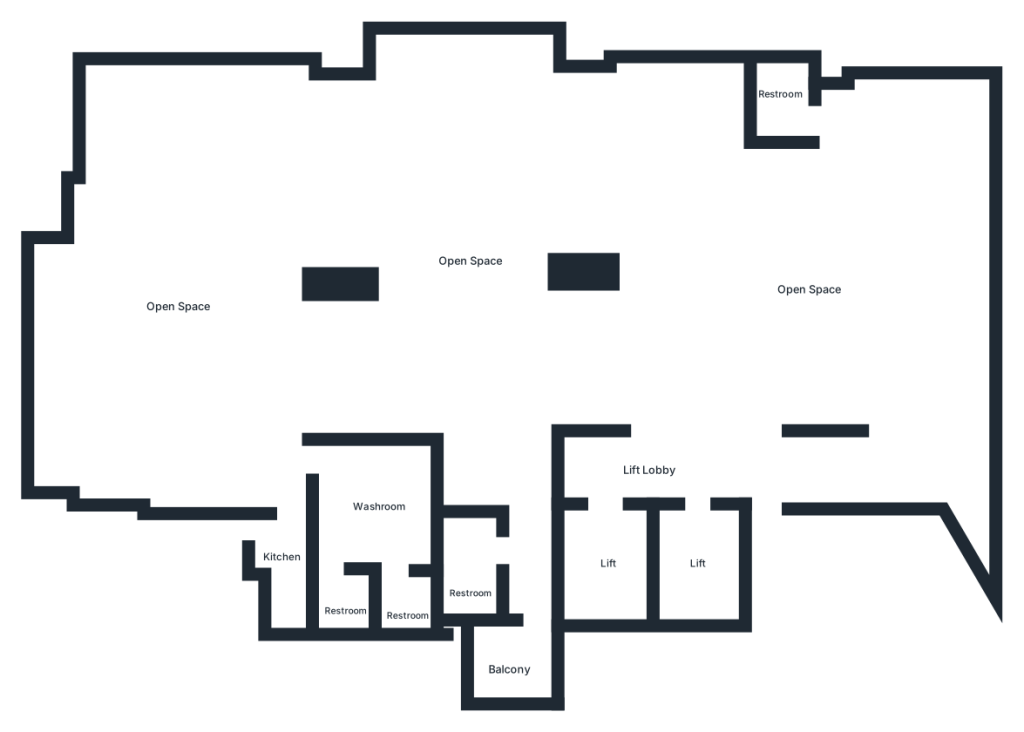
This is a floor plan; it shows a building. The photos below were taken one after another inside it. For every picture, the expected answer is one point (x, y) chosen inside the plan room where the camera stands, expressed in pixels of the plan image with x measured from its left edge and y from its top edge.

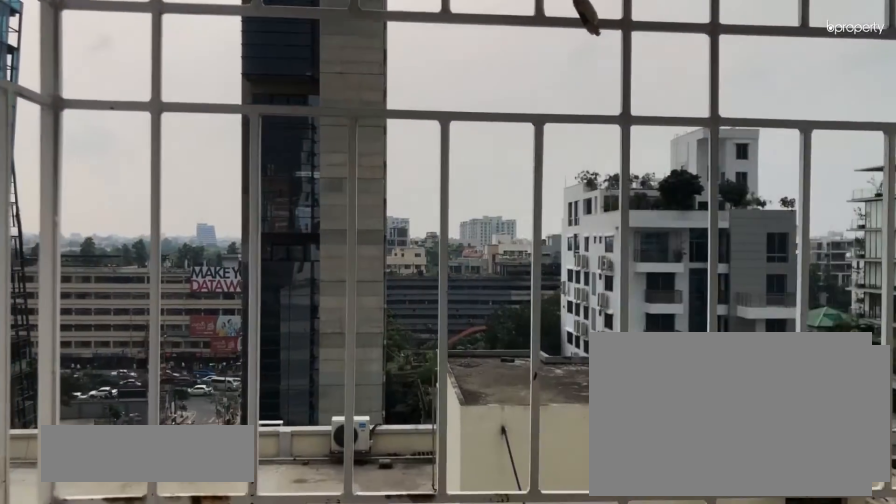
(507, 666)
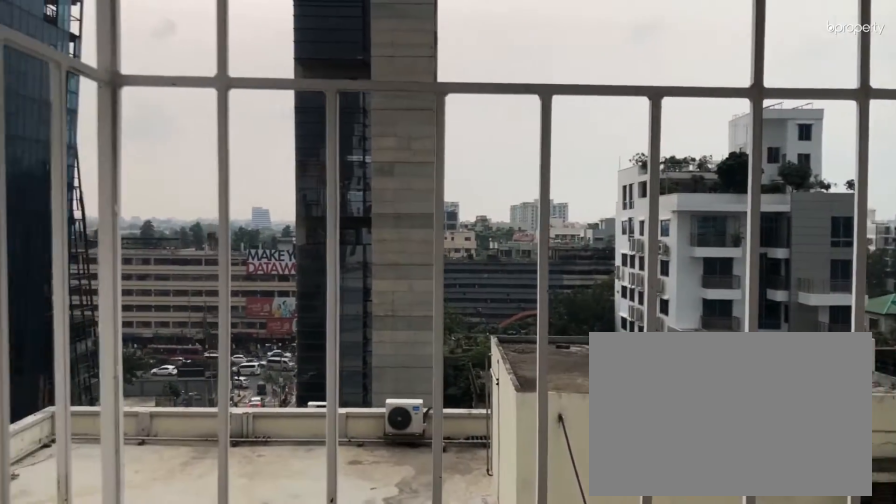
(507, 666)
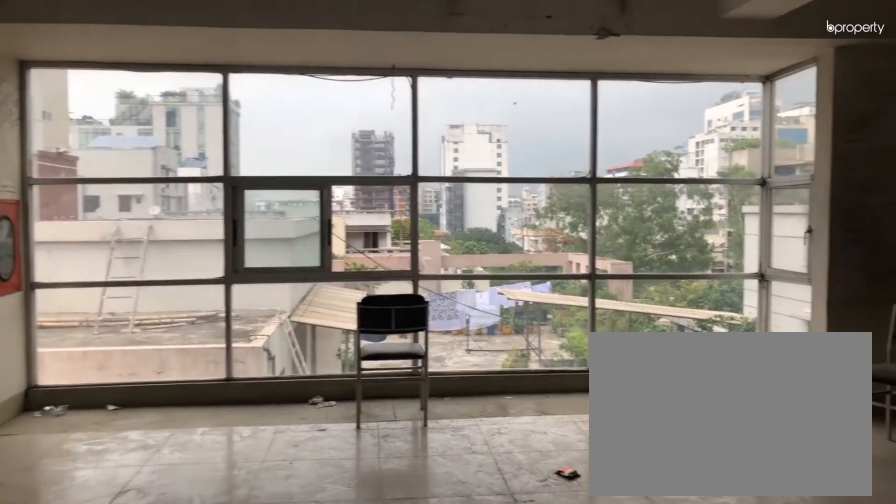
(196, 358)
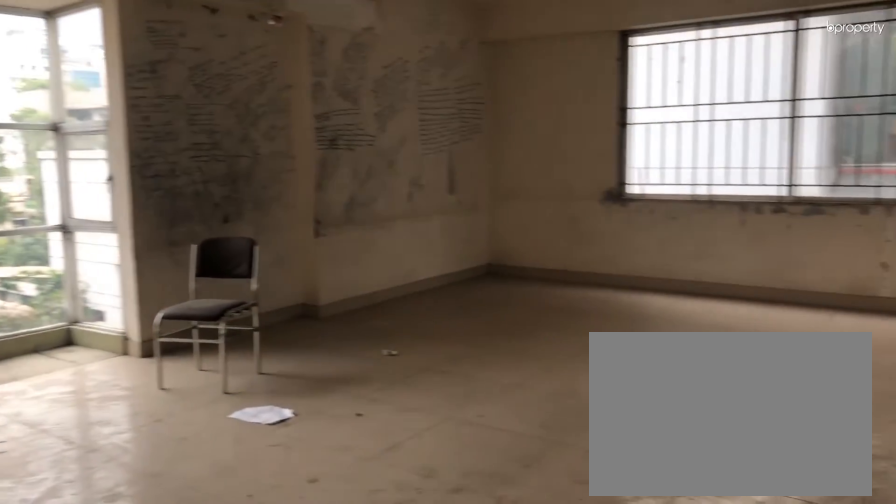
(196, 358)
